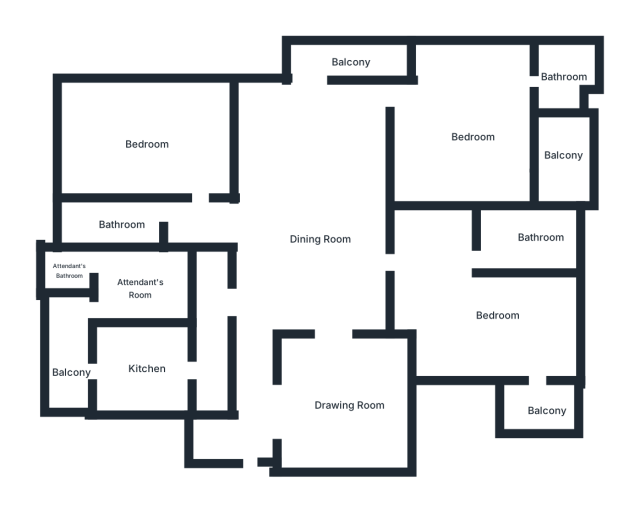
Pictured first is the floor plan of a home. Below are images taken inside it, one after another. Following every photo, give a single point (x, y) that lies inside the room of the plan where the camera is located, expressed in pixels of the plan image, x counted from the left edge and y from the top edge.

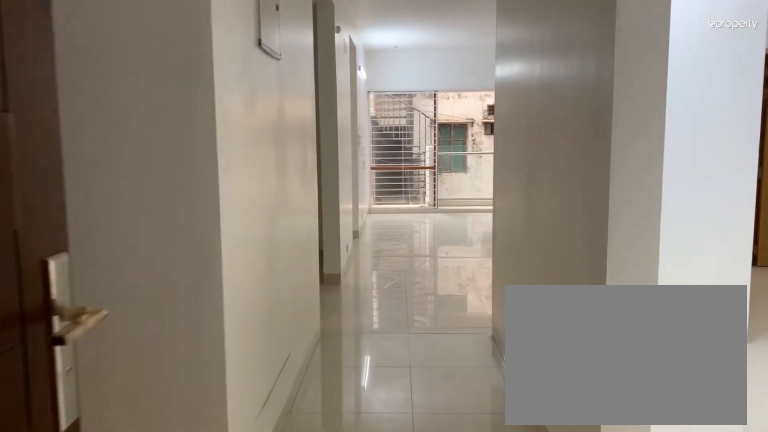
(247, 464)
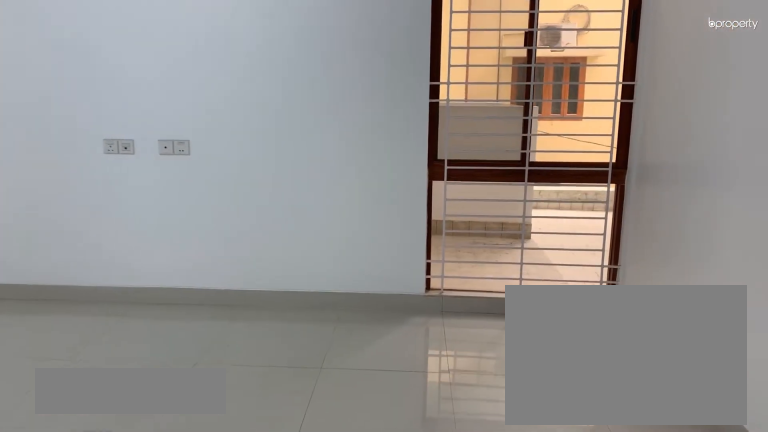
(350, 402)
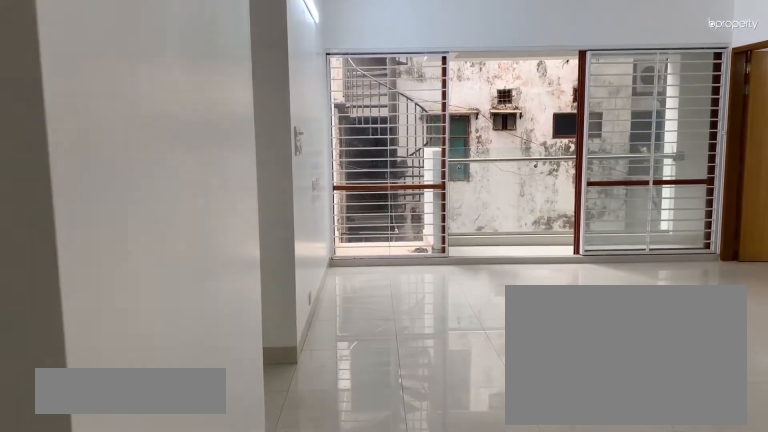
(324, 240)
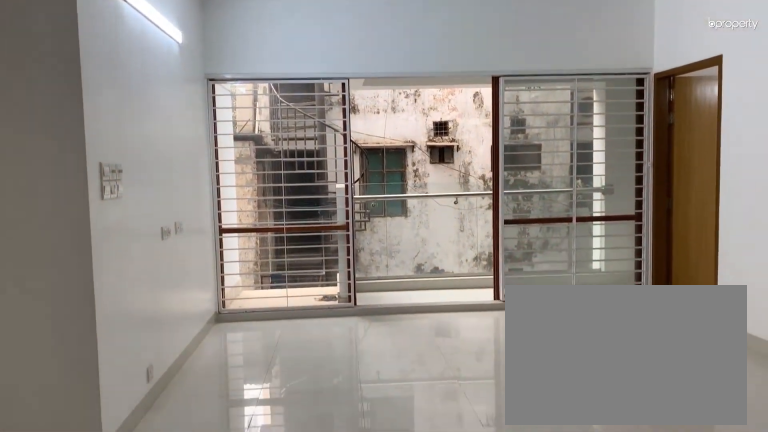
(324, 240)
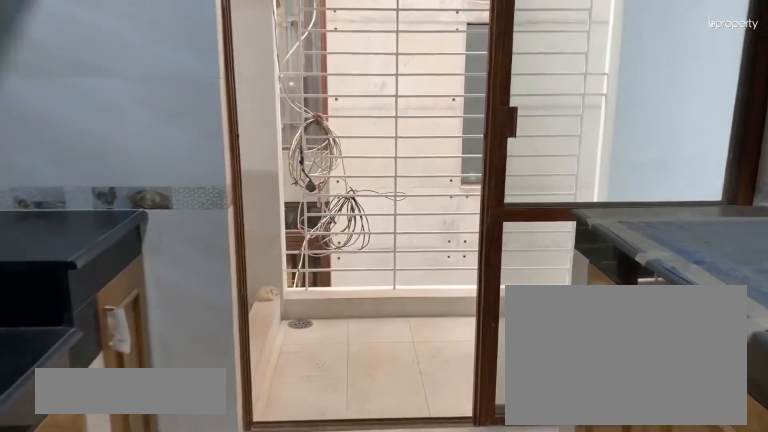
(147, 366)
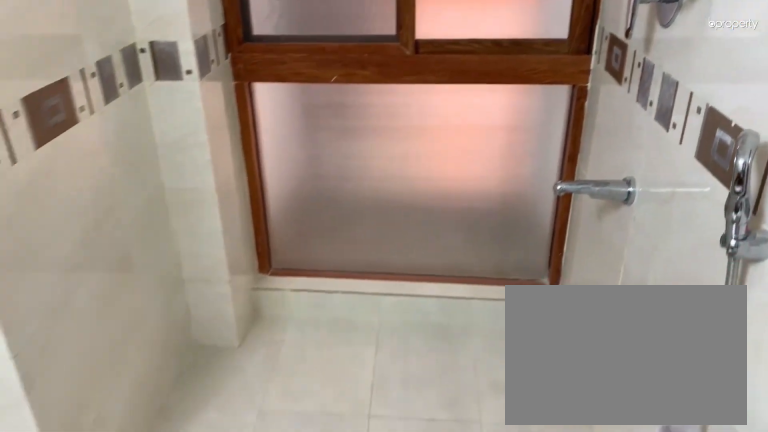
(118, 220)
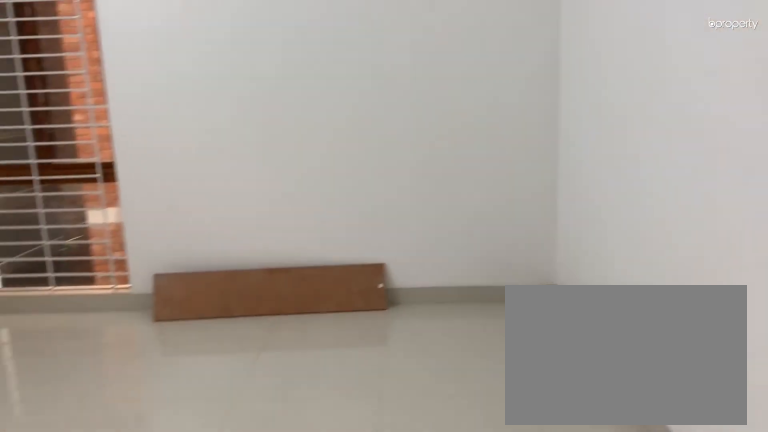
(146, 146)
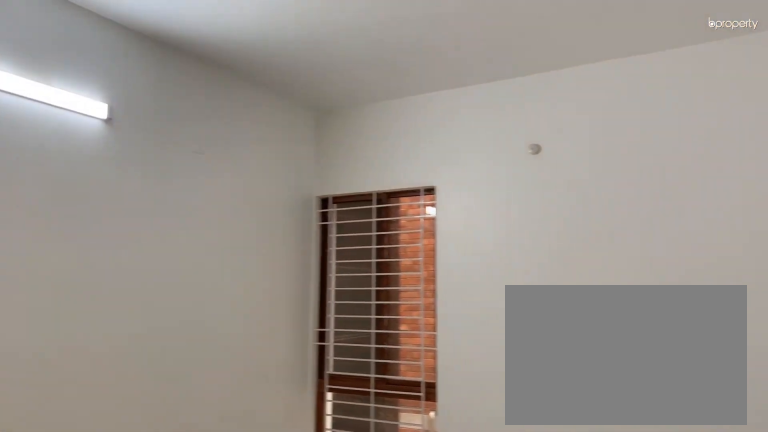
(146, 146)
